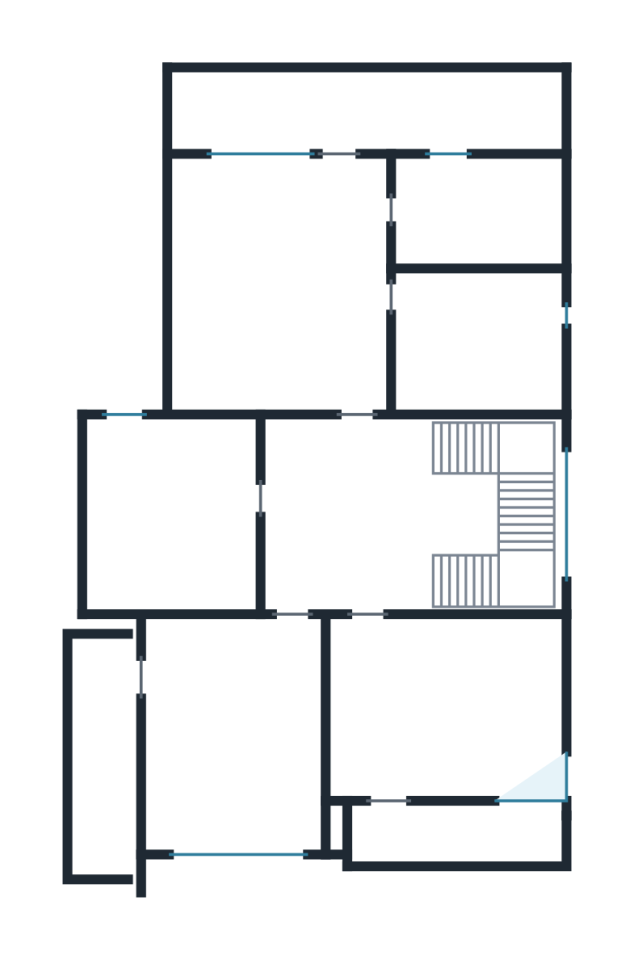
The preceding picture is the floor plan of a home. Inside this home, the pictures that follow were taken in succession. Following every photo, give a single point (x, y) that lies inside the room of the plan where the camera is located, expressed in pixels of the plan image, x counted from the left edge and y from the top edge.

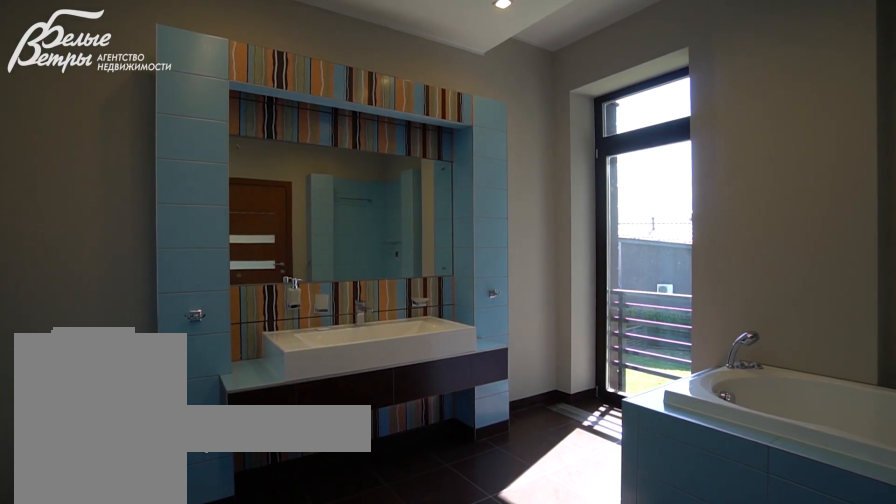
(170, 516)
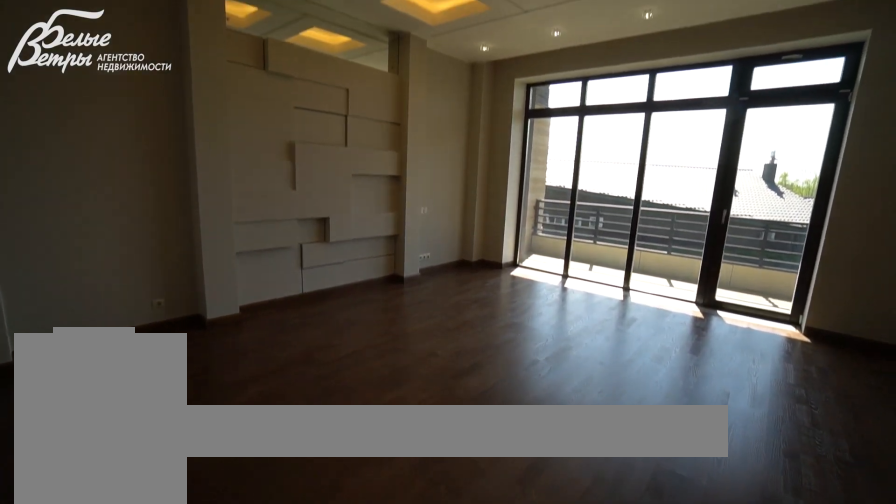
(274, 283)
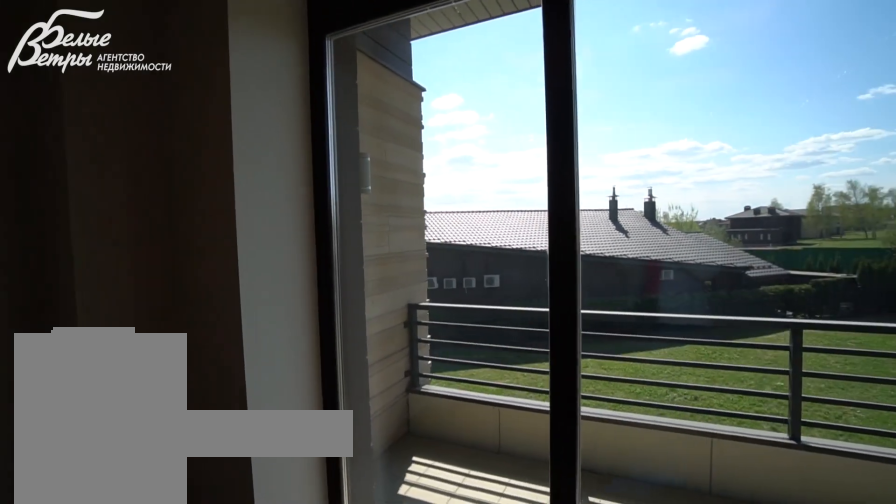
(277, 284)
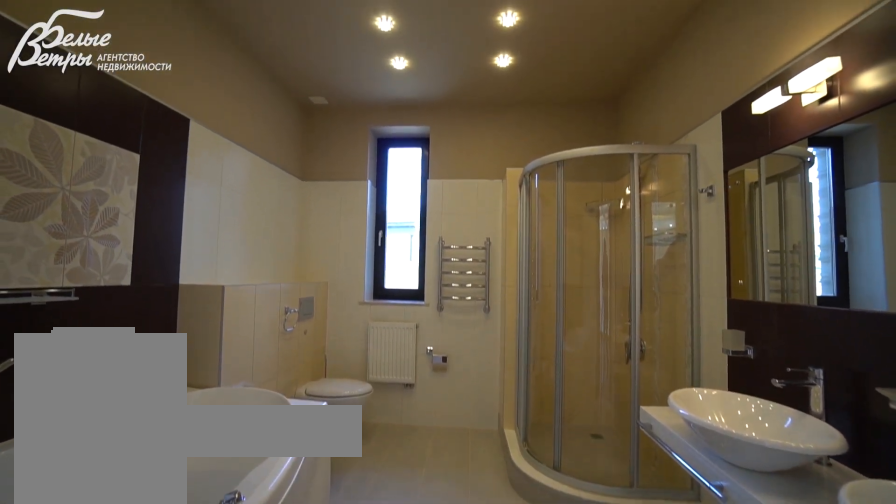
(474, 335)
